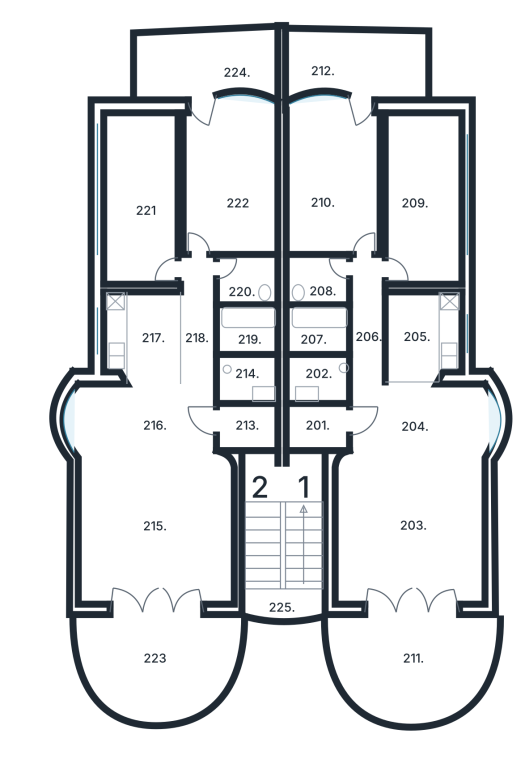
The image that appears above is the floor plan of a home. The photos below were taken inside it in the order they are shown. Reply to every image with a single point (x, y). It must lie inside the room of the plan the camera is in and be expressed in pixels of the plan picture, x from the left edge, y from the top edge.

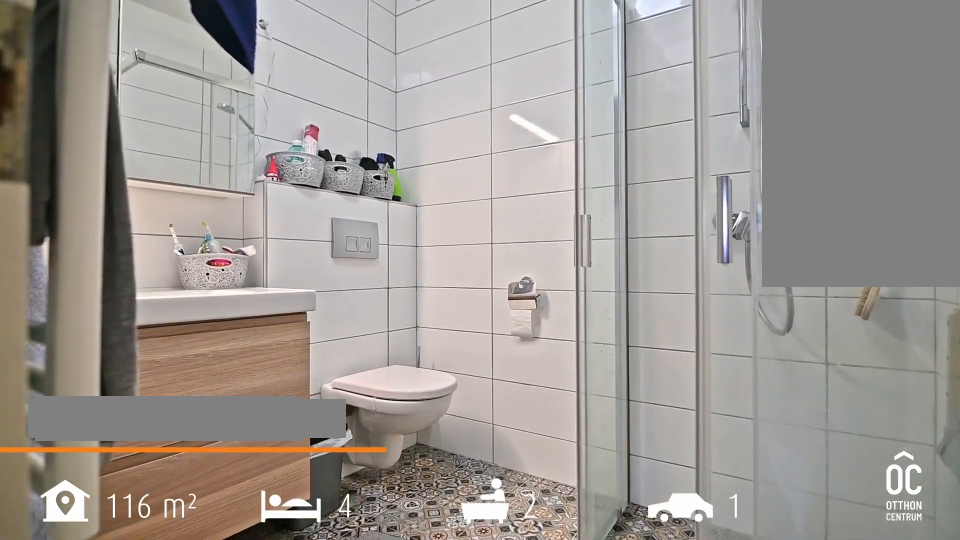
(321, 293)
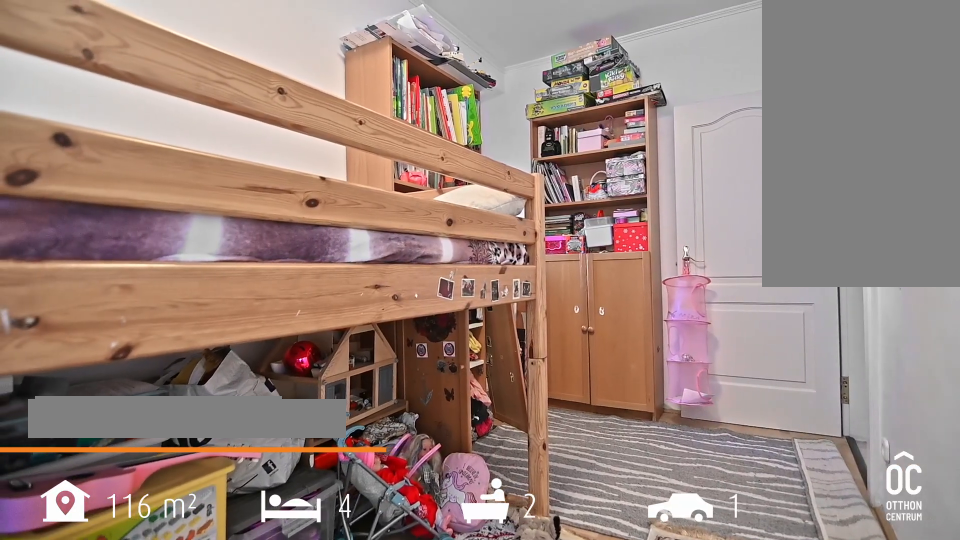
(424, 197)
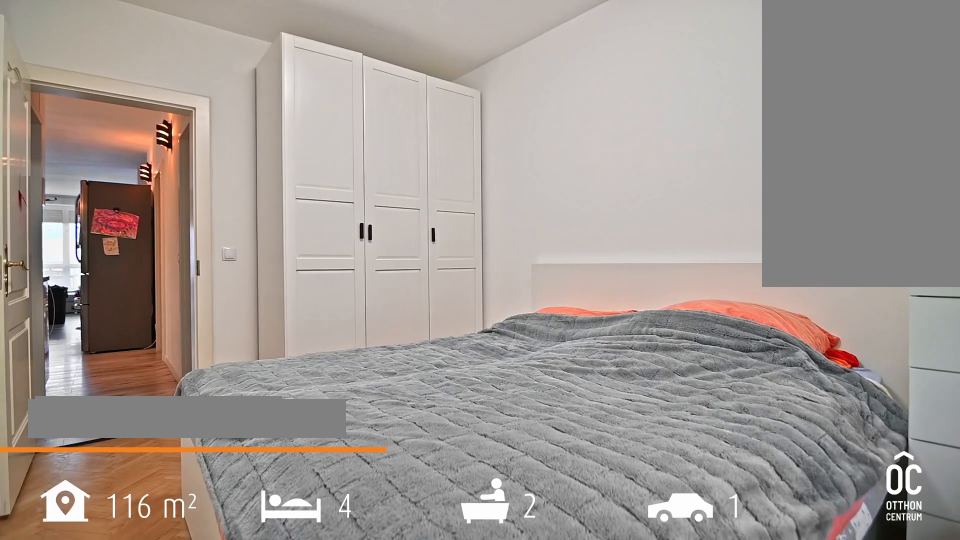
(334, 183)
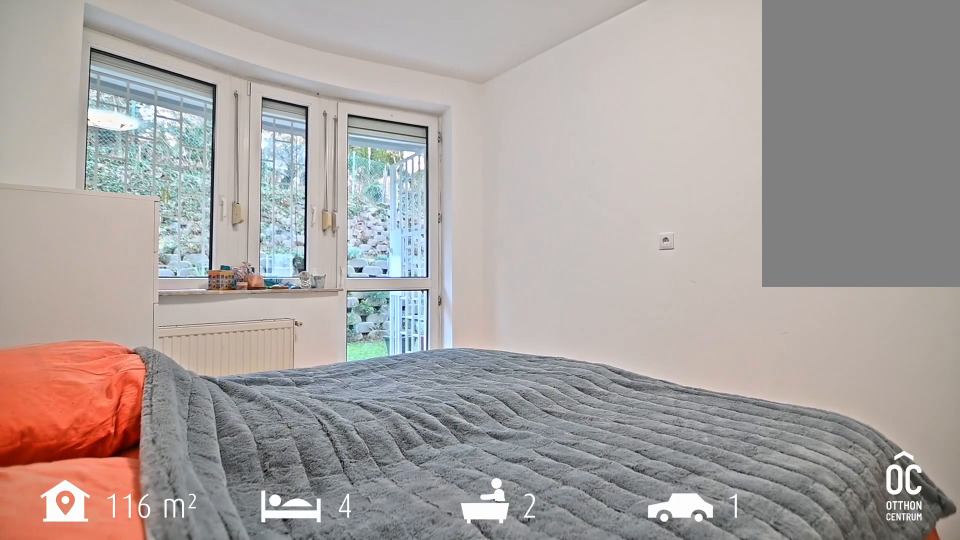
(334, 183)
